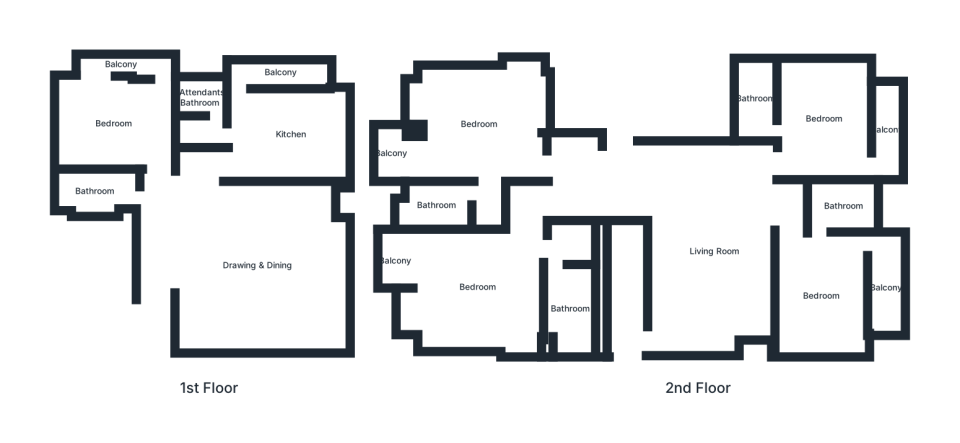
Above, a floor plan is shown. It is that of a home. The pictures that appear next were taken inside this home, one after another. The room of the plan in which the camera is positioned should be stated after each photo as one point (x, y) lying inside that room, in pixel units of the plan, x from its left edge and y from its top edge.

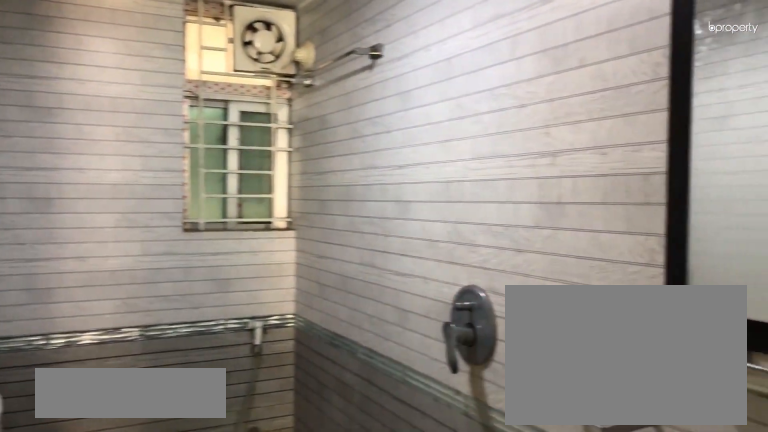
(94, 192)
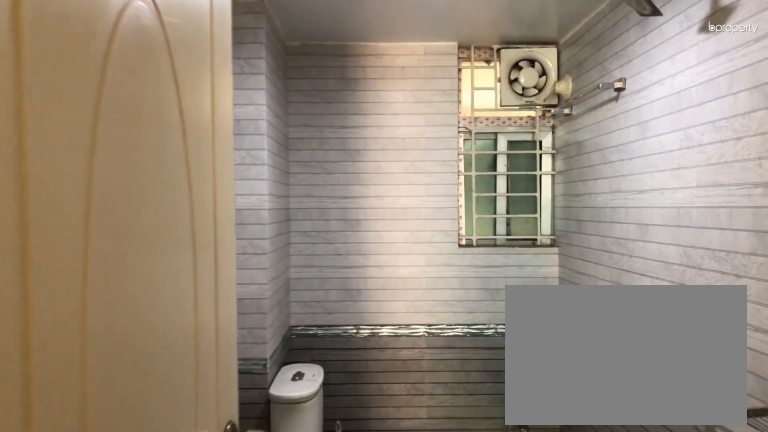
(94, 192)
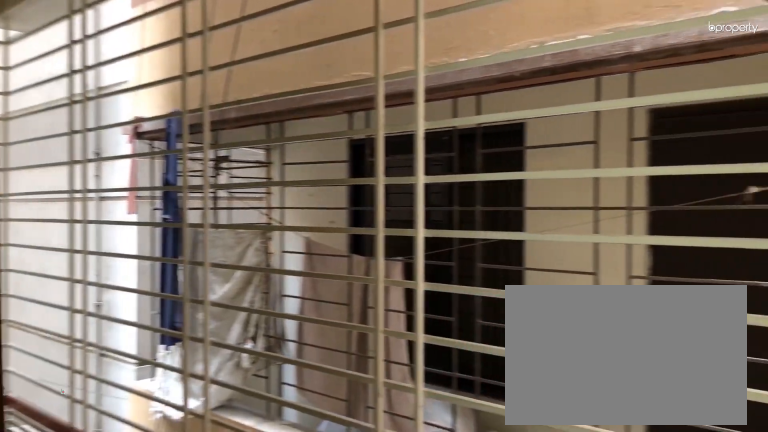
(121, 63)
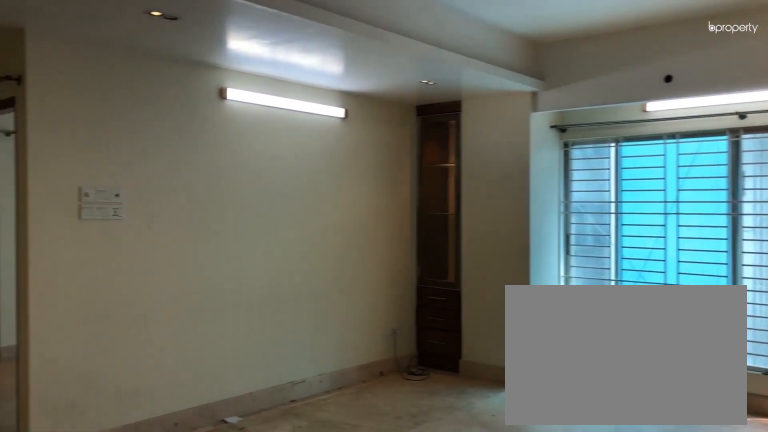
(714, 251)
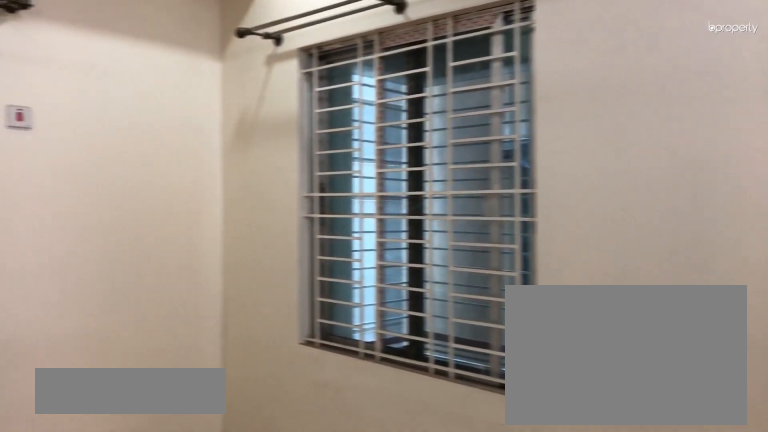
(824, 119)
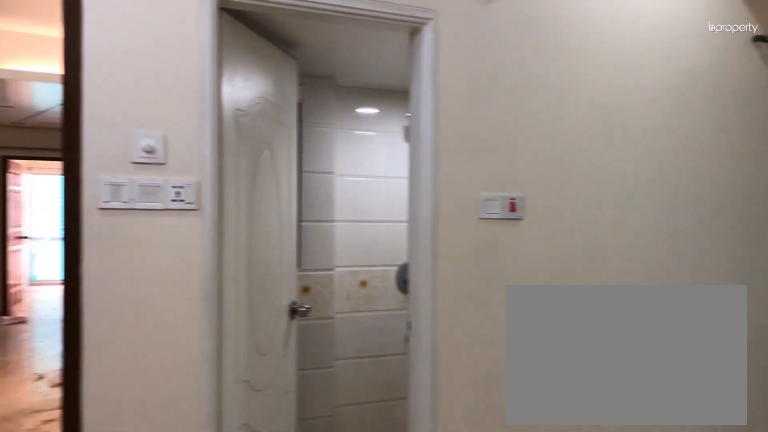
(824, 119)
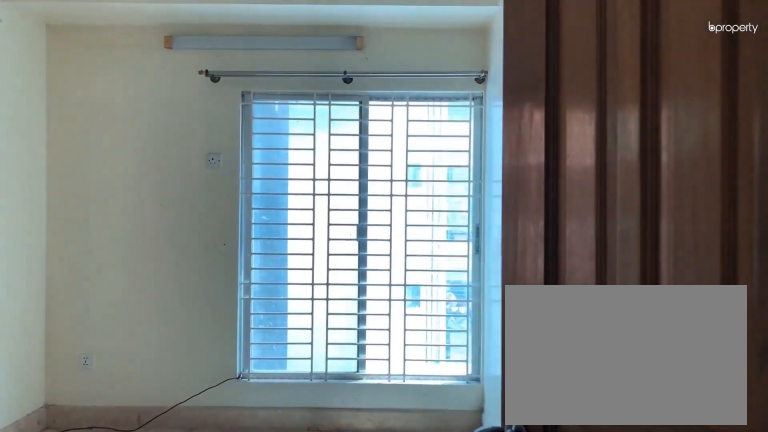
(820, 295)
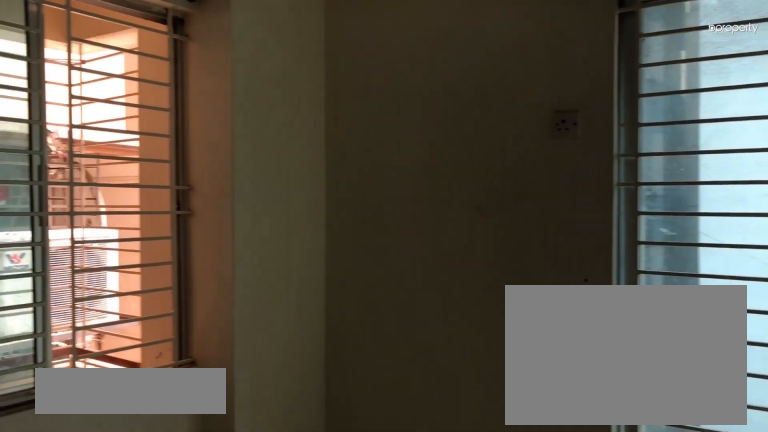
(820, 295)
